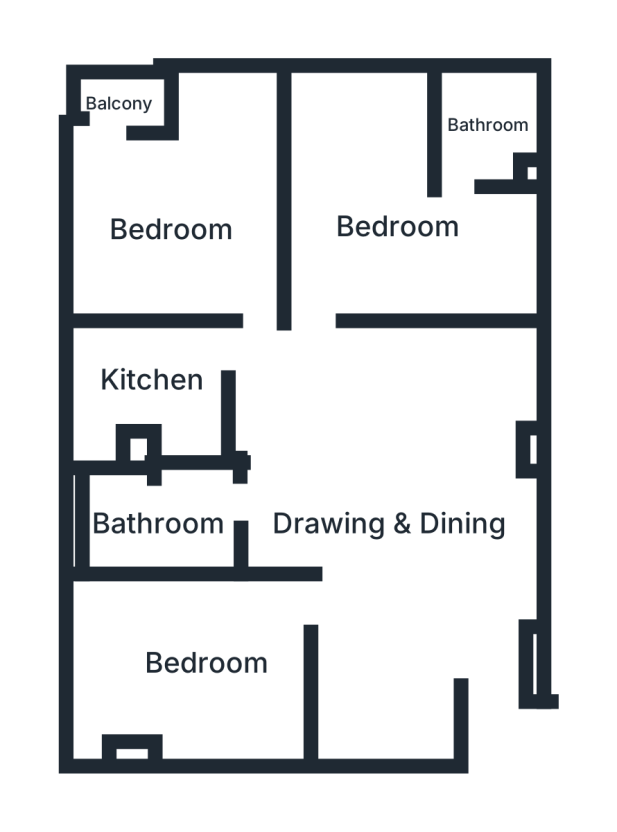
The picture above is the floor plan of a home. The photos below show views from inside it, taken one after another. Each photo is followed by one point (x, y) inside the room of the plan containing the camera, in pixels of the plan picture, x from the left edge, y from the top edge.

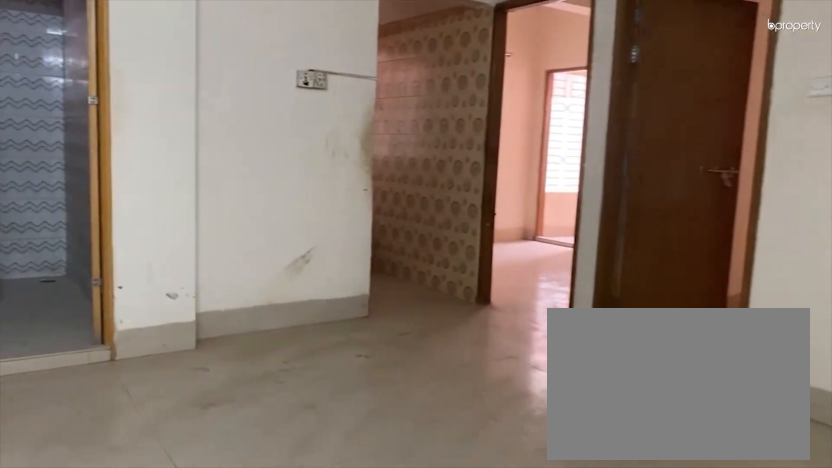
(392, 531)
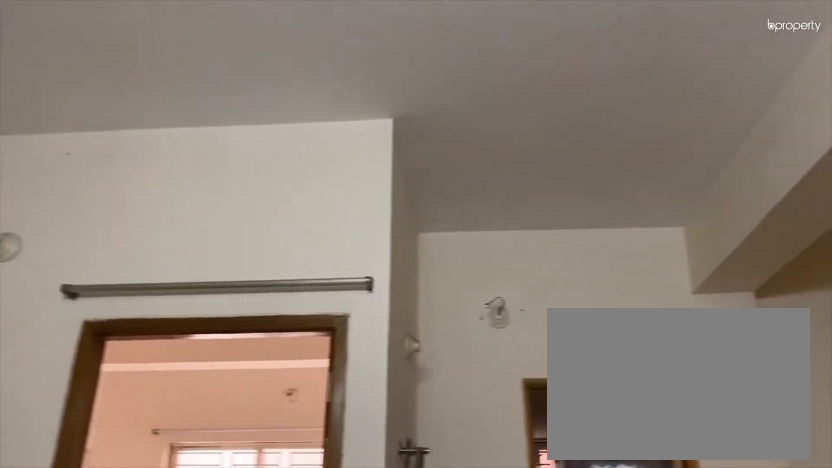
(393, 531)
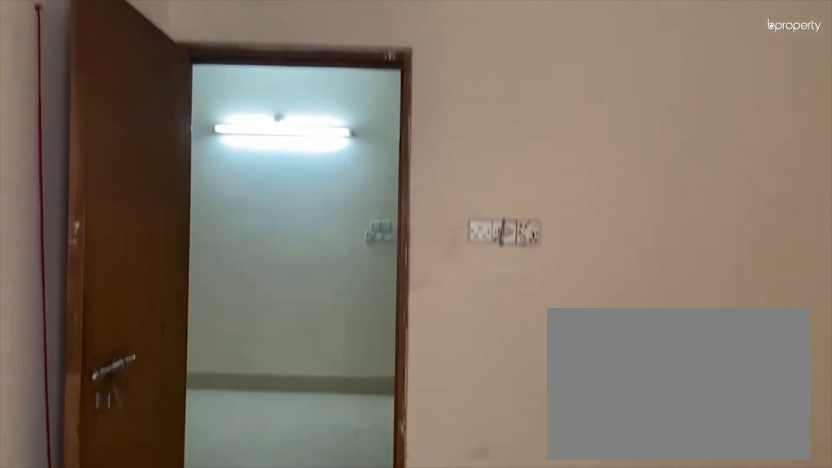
(213, 656)
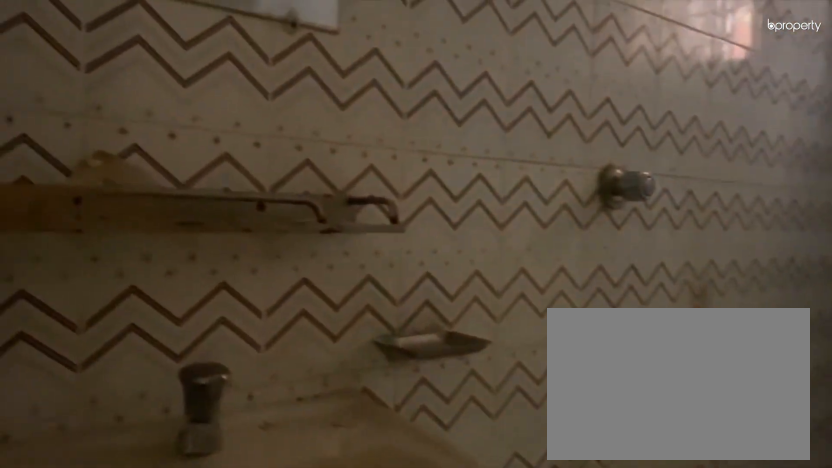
(169, 520)
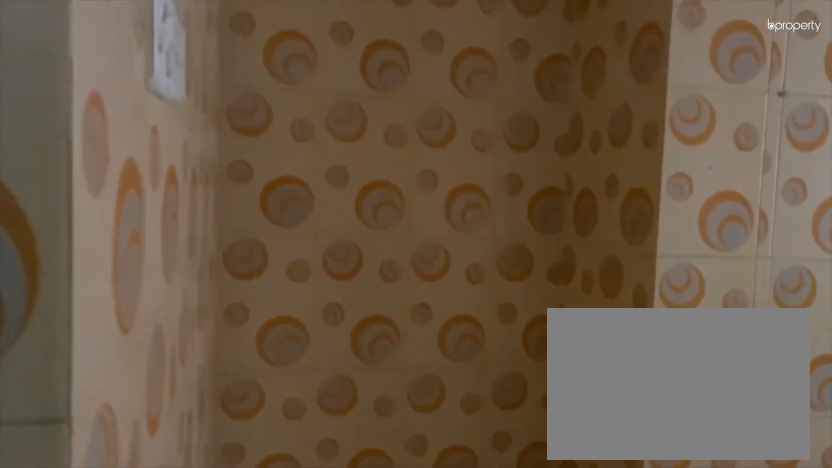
(156, 378)
